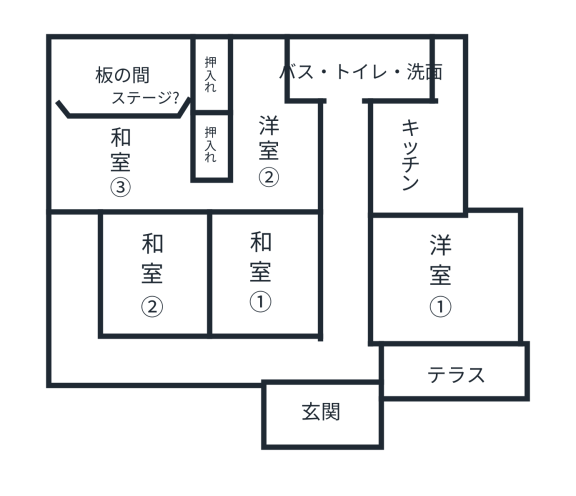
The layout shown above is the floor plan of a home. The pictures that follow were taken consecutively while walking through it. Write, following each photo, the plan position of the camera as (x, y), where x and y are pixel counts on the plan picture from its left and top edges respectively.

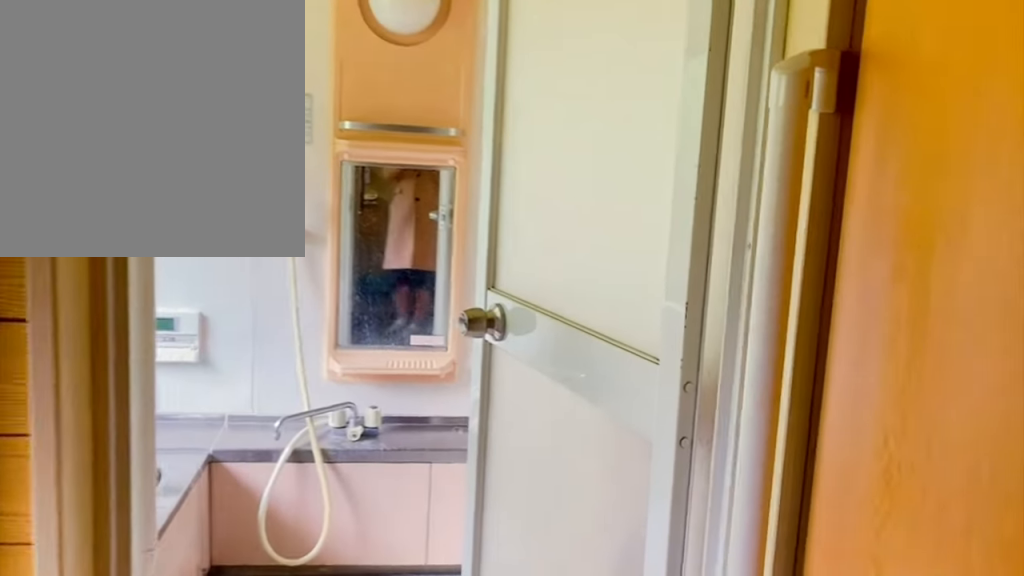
(353, 85)
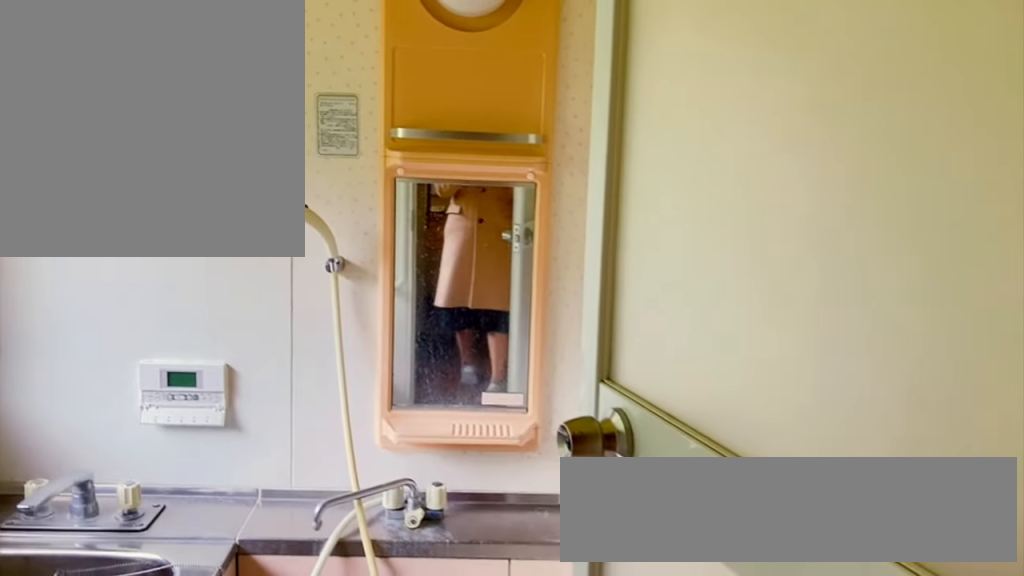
(358, 97)
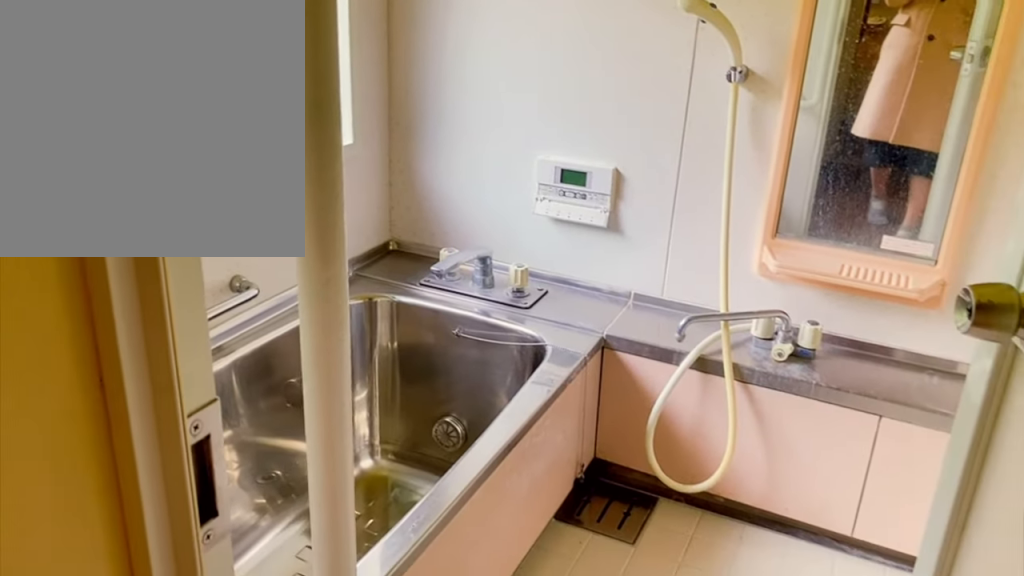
(356, 91)
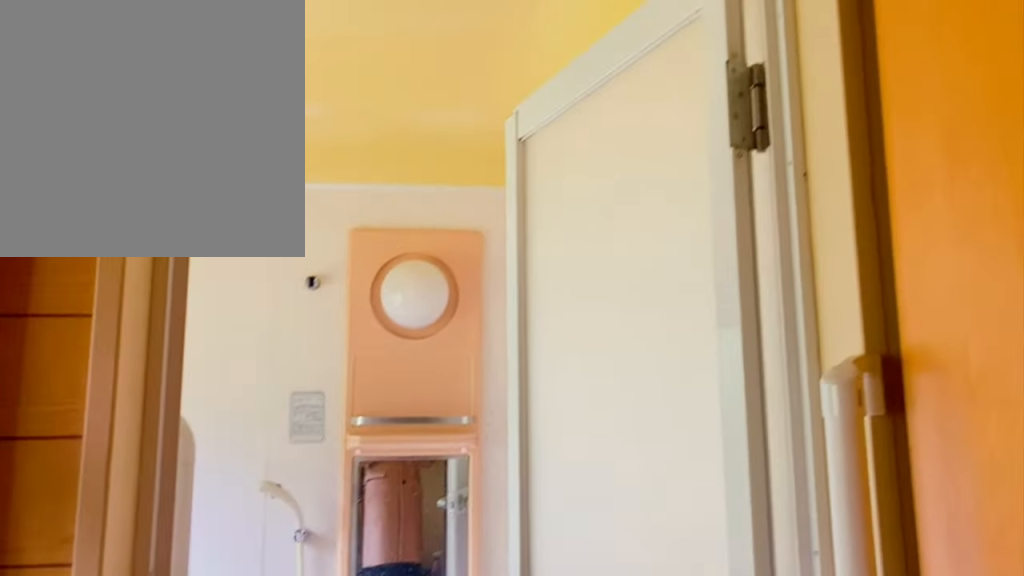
(354, 85)
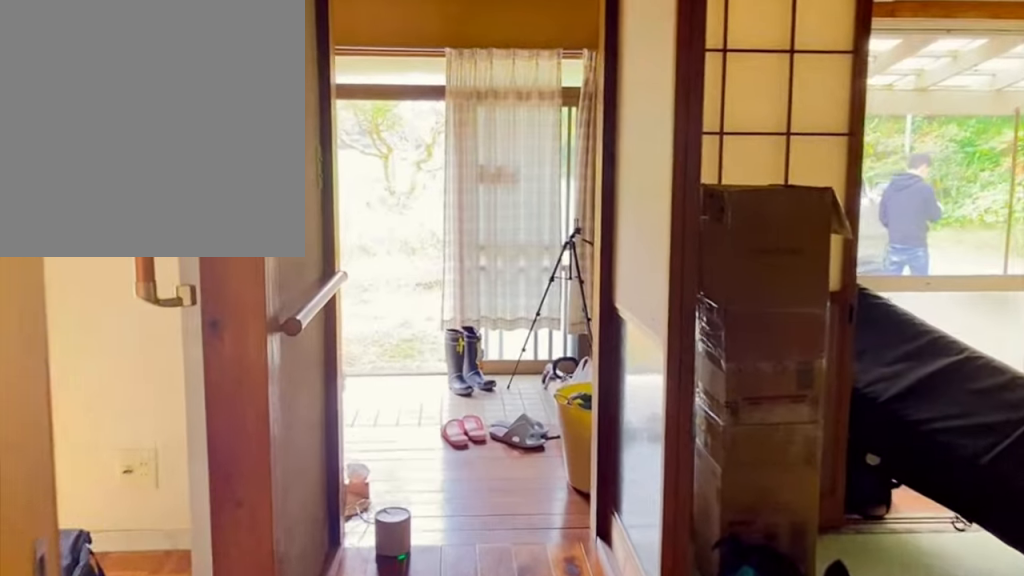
(359, 282)
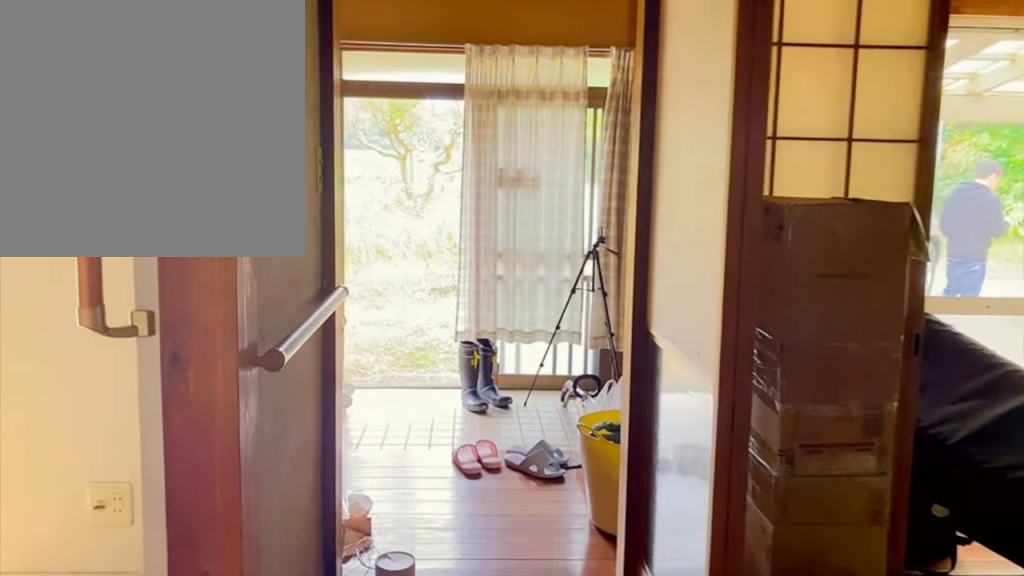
(356, 293)
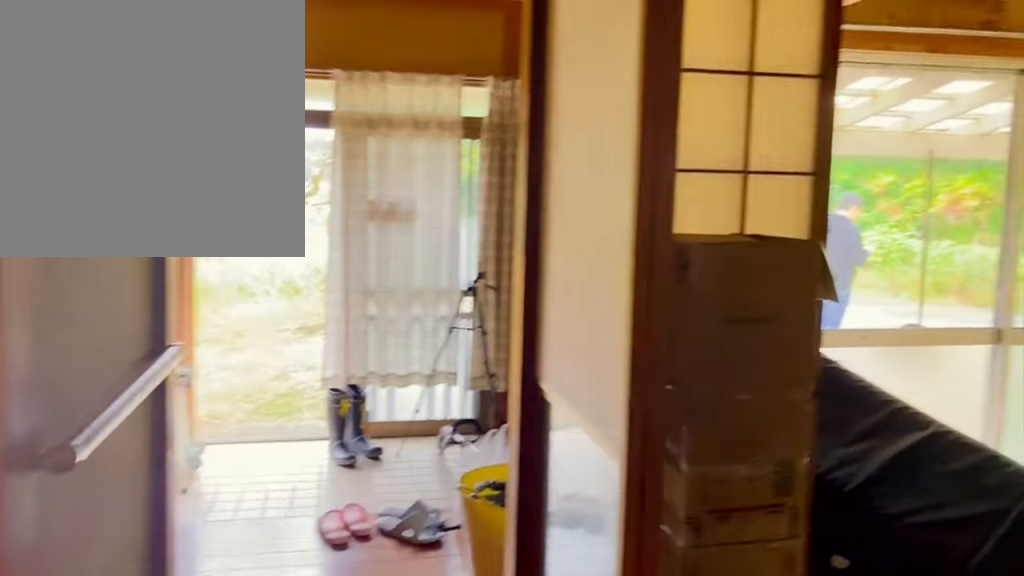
(358, 297)
